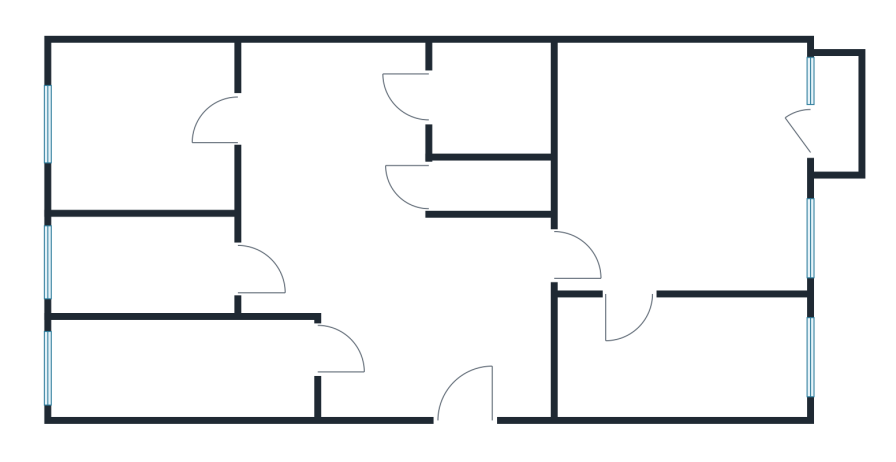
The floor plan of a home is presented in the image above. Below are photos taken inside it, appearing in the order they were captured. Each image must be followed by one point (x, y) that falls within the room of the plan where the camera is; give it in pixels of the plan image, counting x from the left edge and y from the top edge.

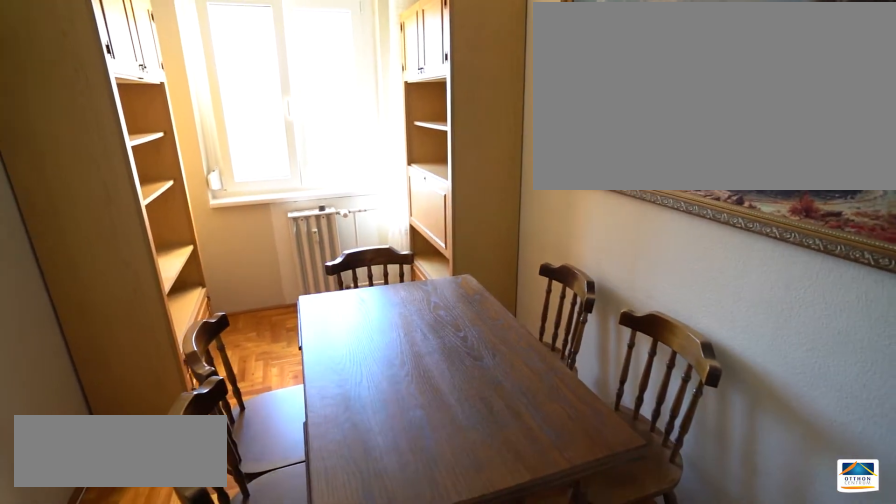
(672, 370)
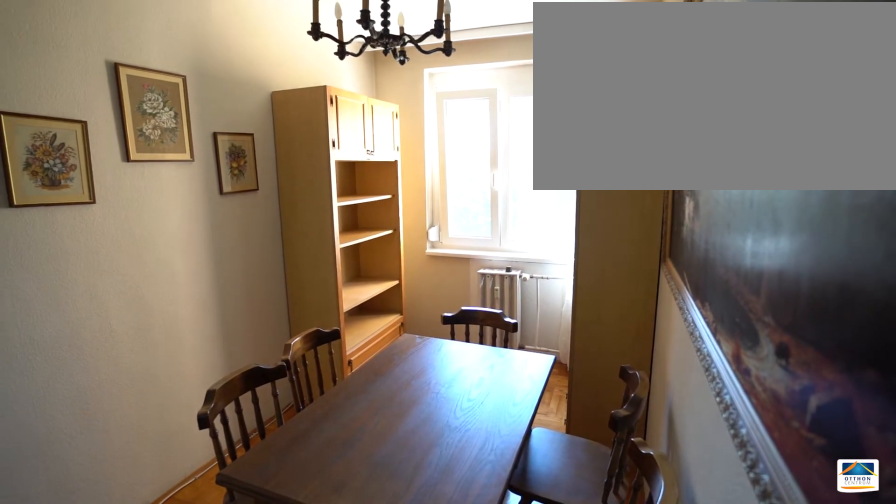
(672, 370)
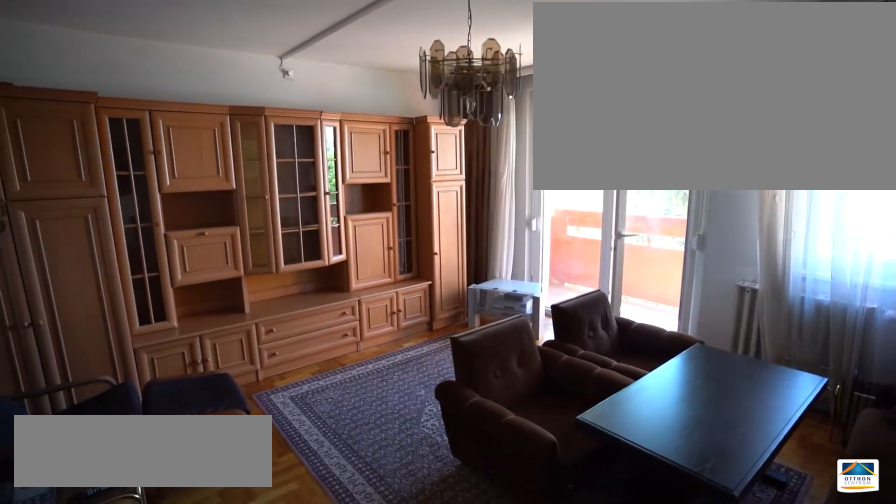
(683, 180)
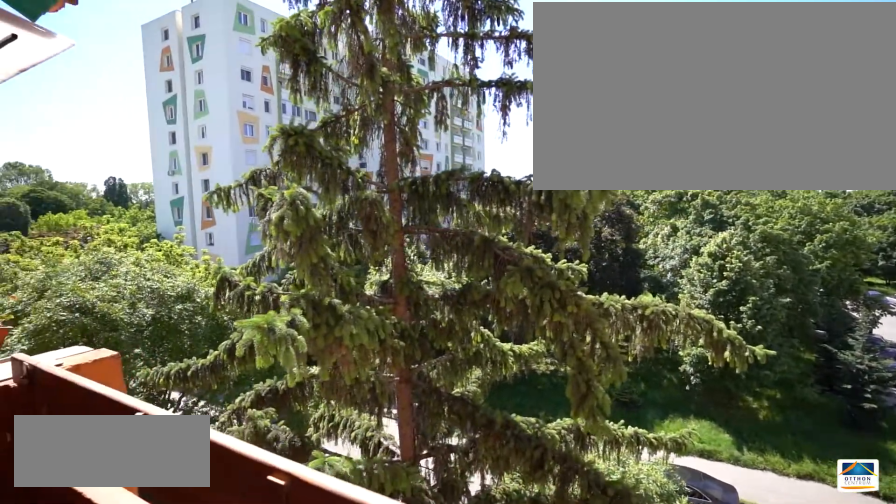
(835, 108)
